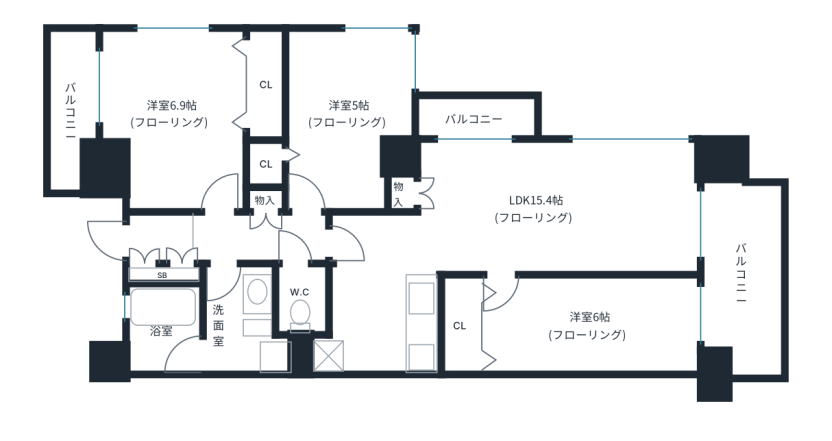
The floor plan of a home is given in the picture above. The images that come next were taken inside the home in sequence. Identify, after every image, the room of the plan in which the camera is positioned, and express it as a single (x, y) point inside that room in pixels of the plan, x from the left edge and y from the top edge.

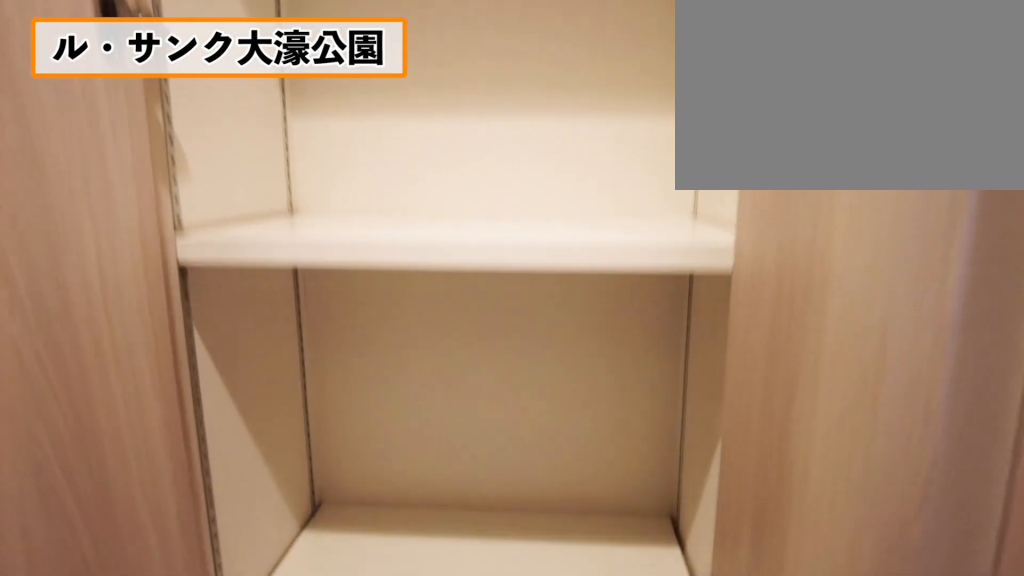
(265, 233)
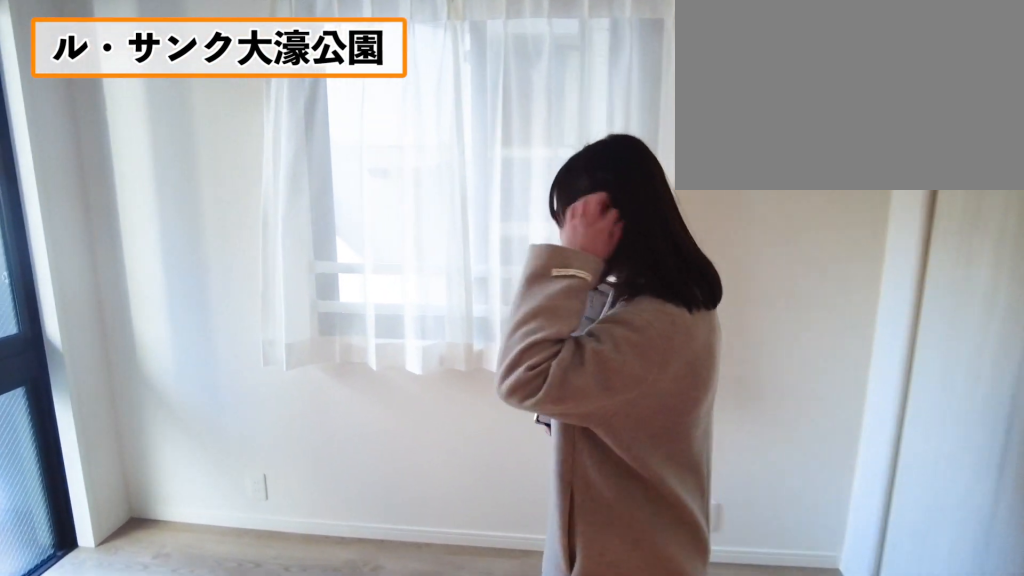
(172, 111)
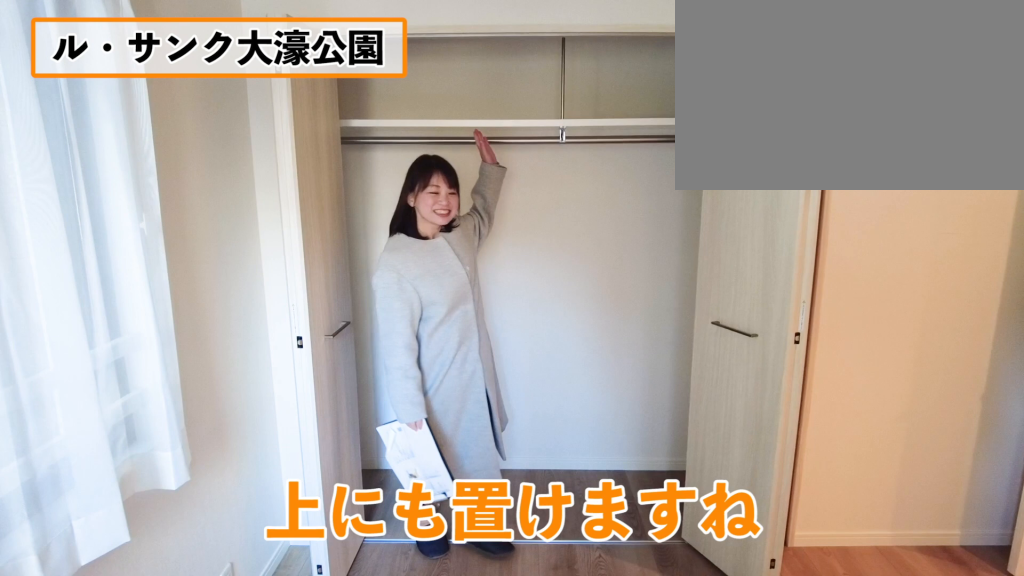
(172, 111)
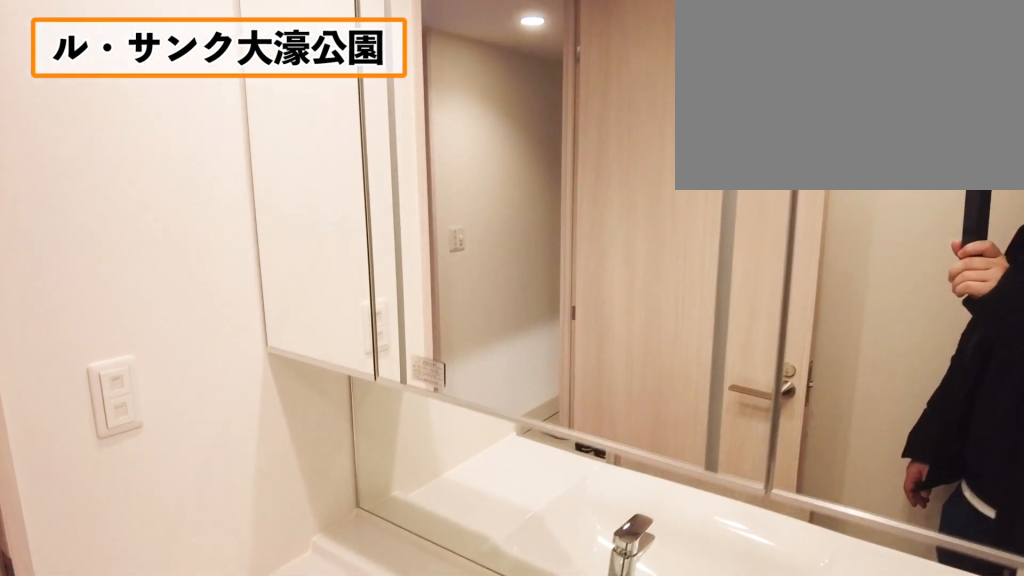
(231, 306)
